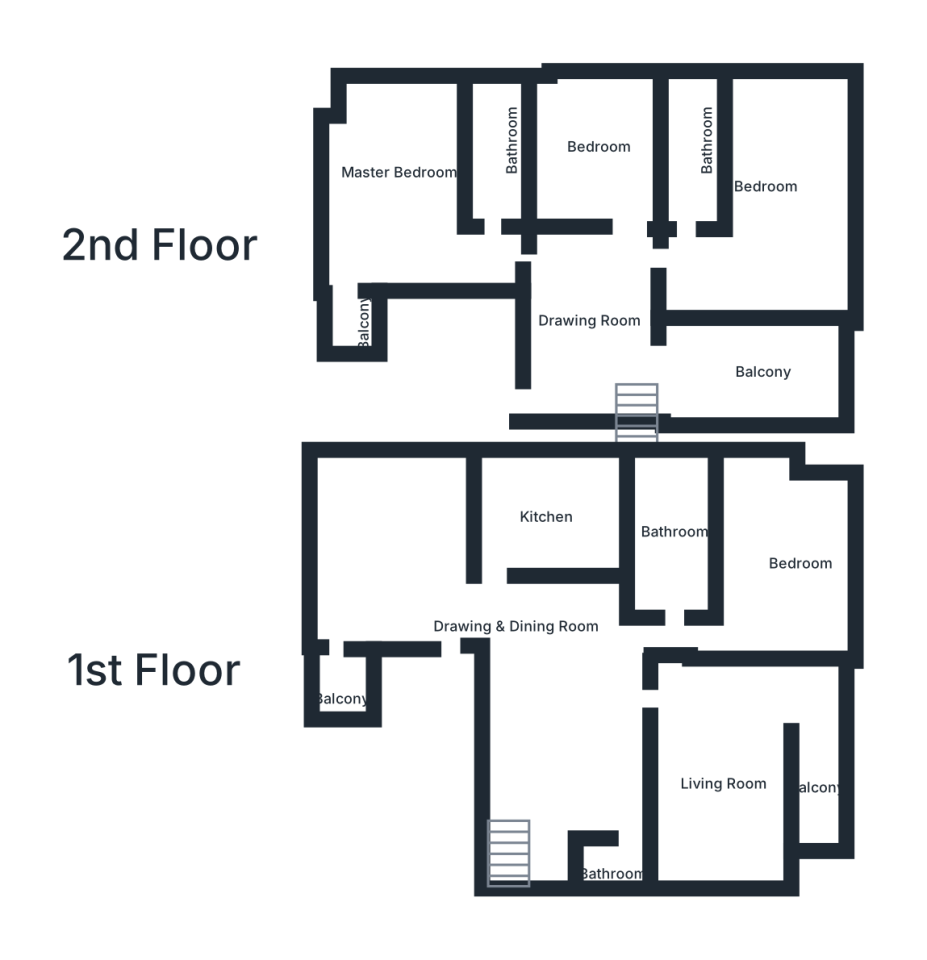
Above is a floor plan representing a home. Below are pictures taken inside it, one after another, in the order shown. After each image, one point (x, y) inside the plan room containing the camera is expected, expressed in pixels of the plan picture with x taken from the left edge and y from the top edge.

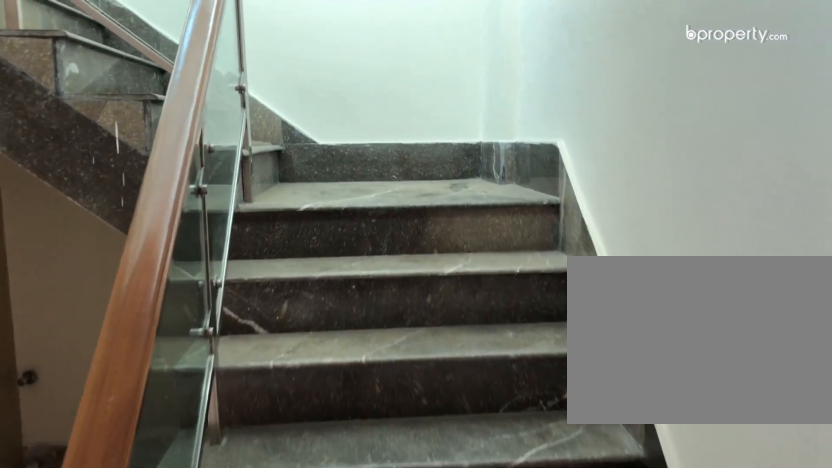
(511, 857)
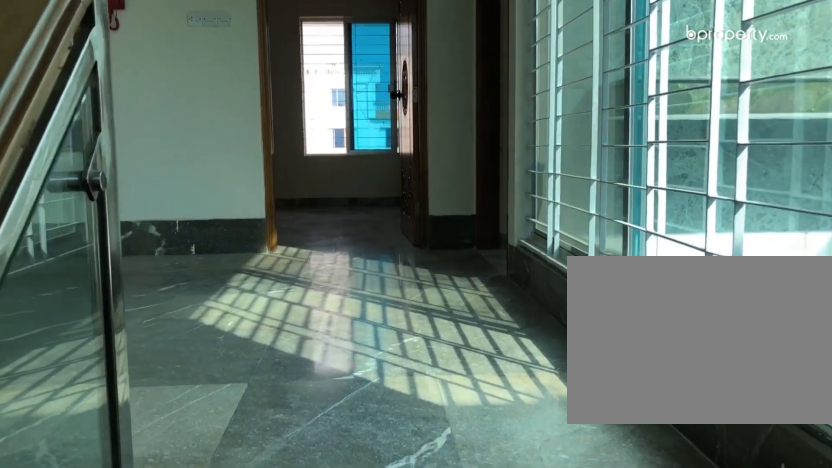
(599, 330)
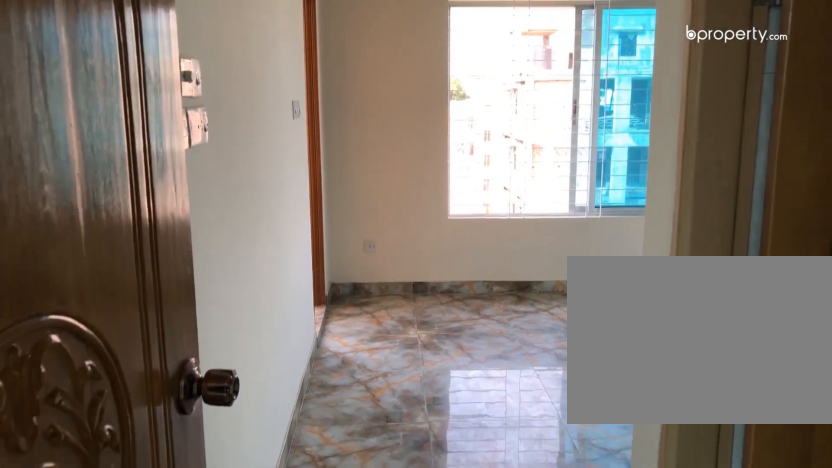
(404, 211)
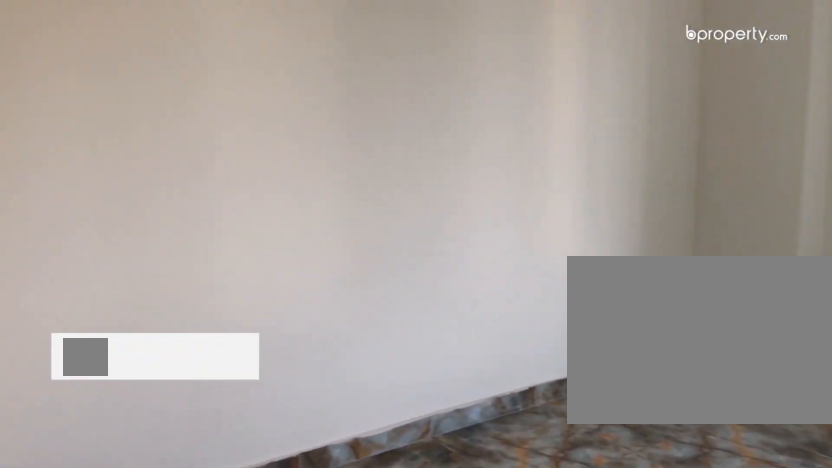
(607, 150)
